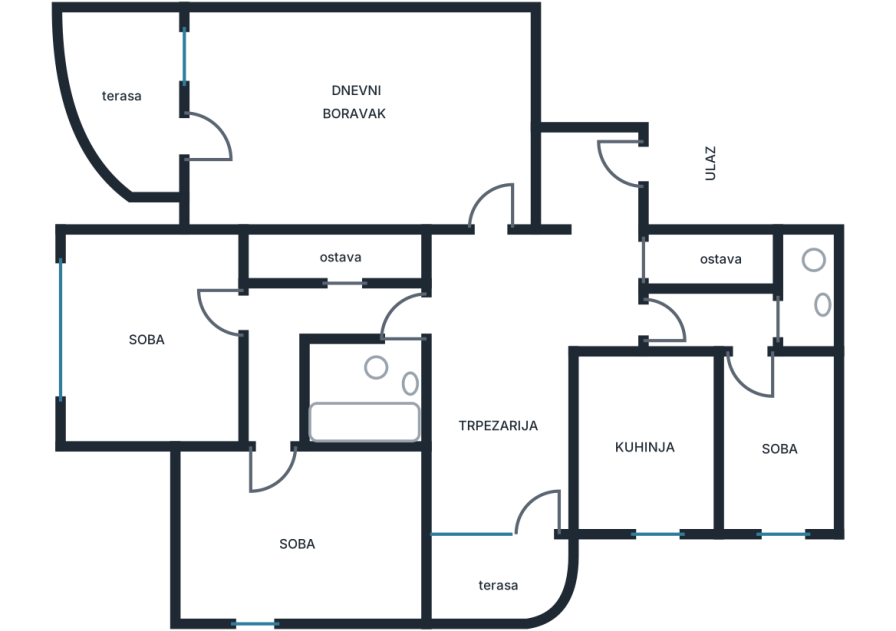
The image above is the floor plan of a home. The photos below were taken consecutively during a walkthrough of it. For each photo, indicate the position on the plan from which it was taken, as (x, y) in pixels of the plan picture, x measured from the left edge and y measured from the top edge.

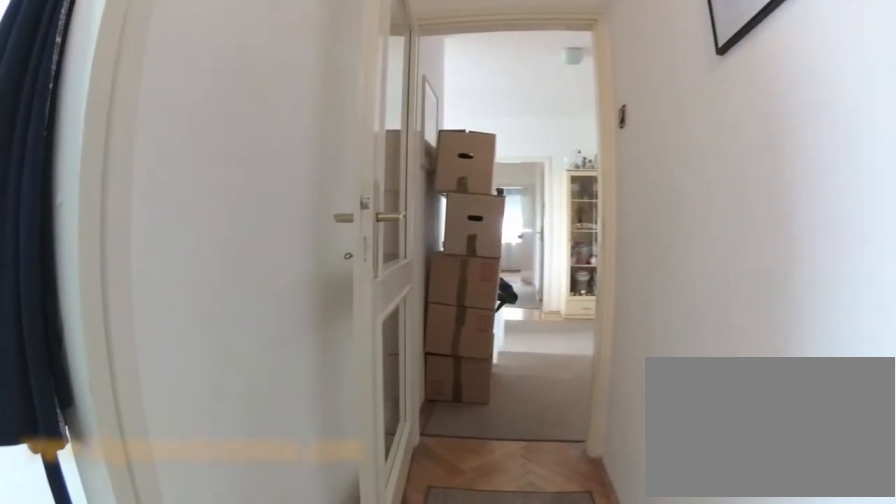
(771, 331)
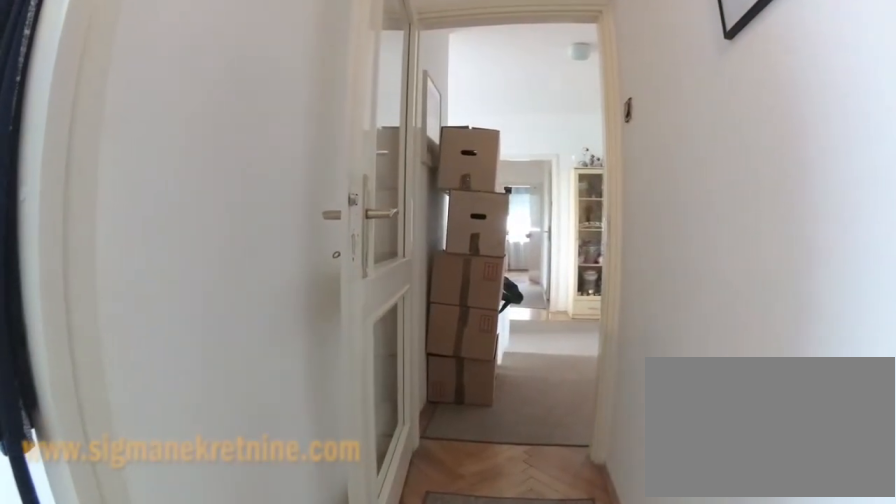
(761, 324)
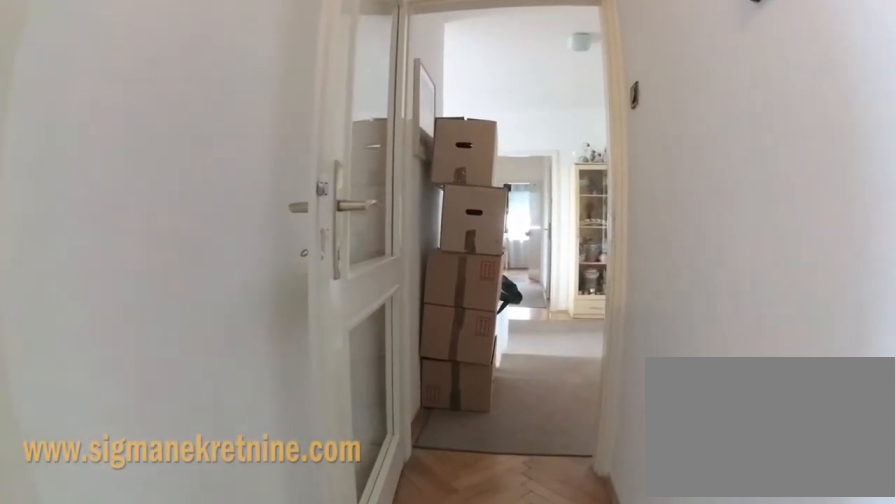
(751, 324)
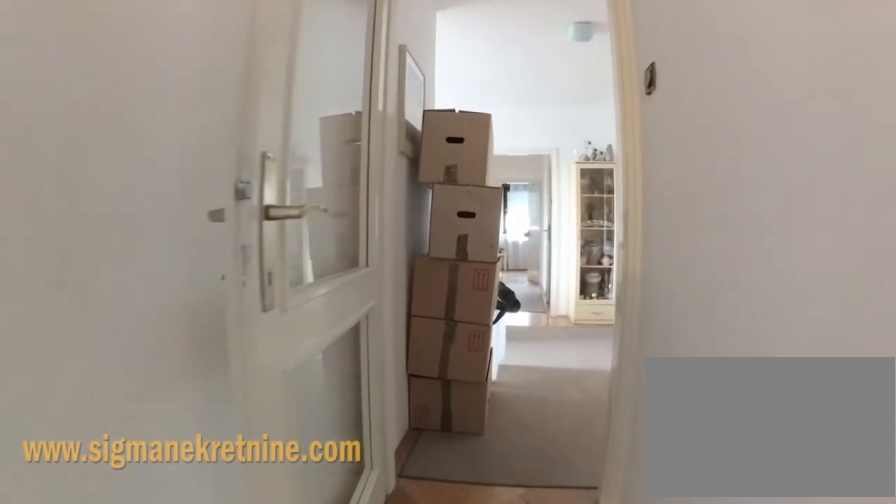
(741, 324)
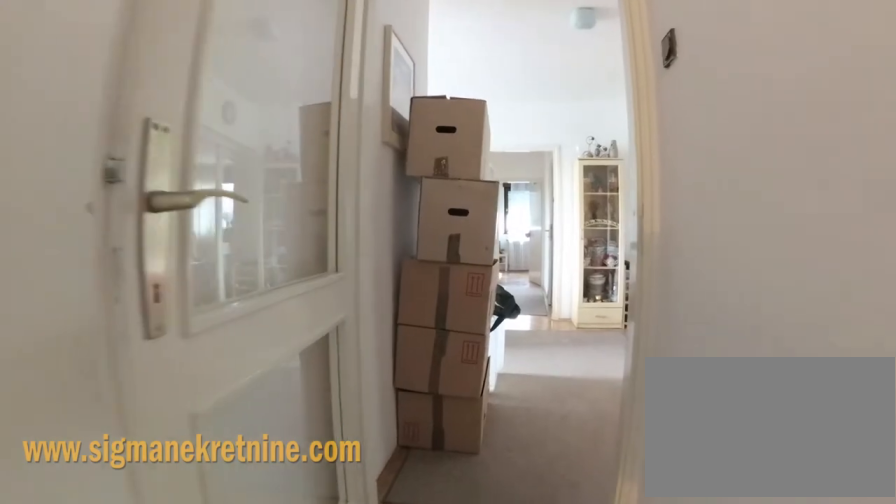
(731, 324)
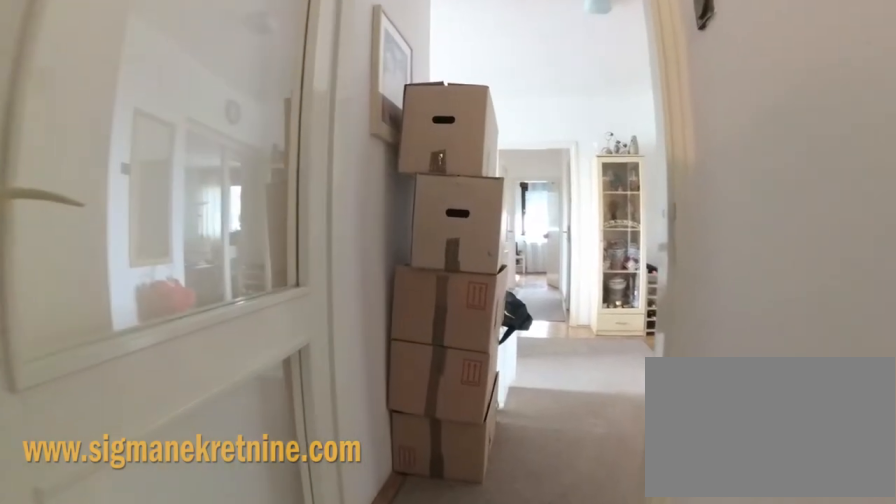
(720, 325)
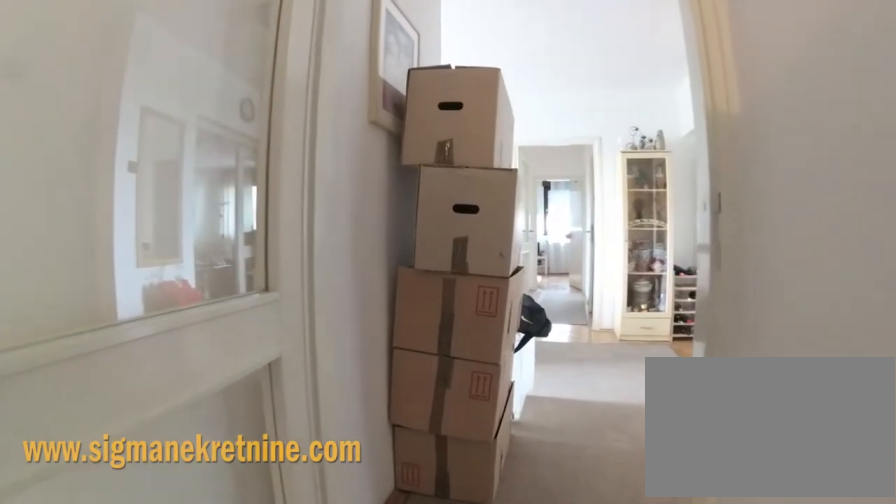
(712, 328)
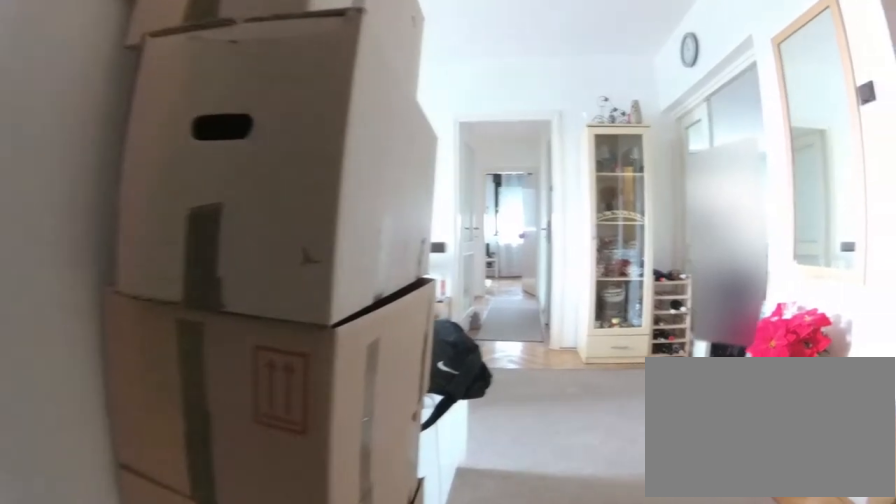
(647, 329)
